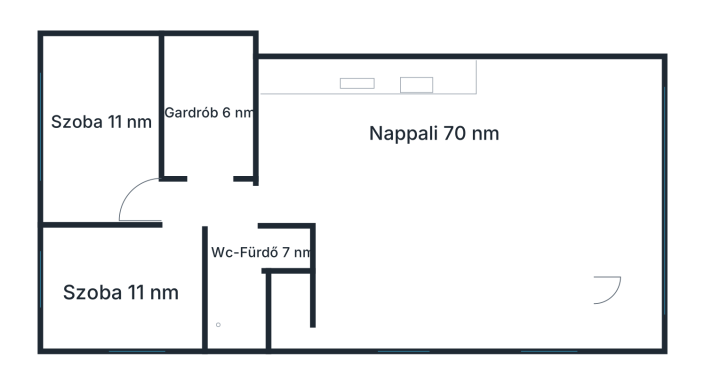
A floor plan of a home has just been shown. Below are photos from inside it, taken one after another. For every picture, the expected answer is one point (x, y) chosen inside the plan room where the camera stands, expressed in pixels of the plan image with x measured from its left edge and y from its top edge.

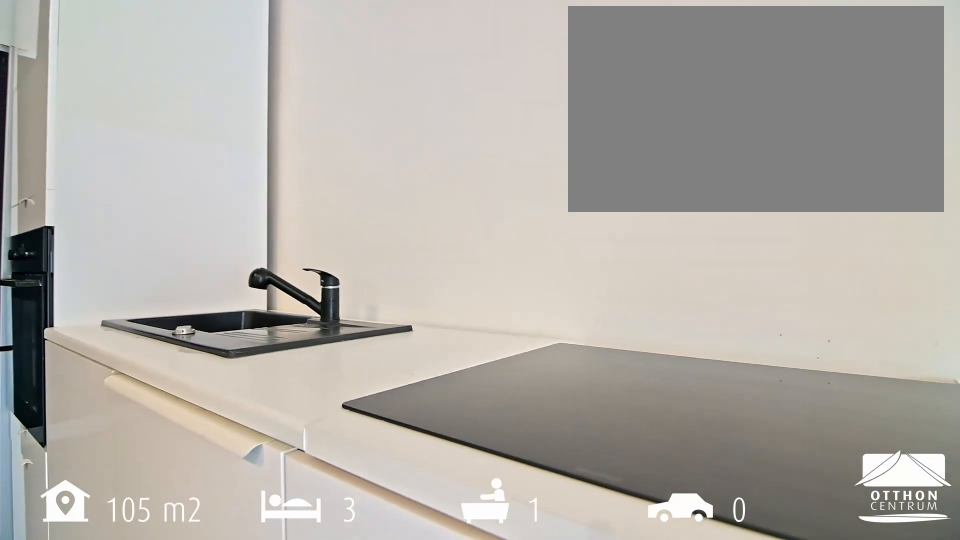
(459, 210)
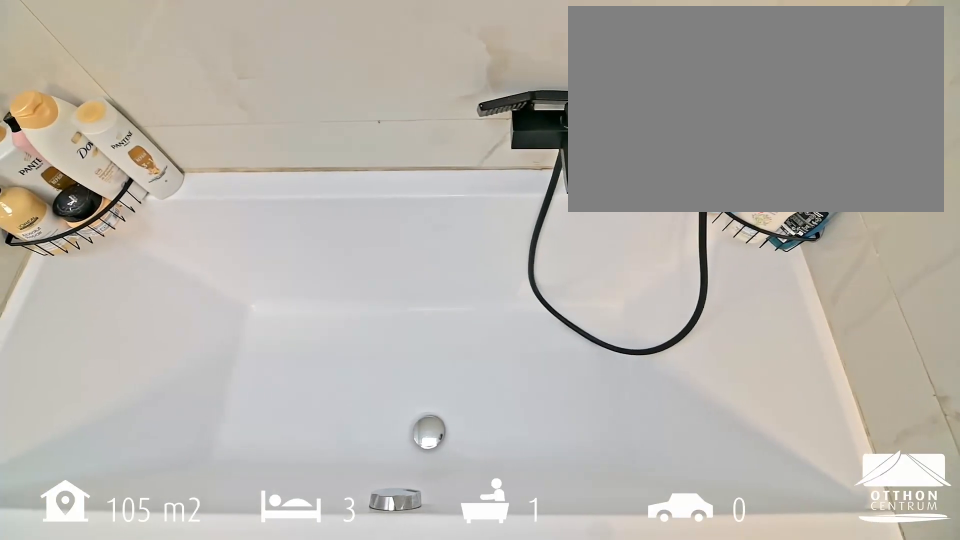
(234, 278)
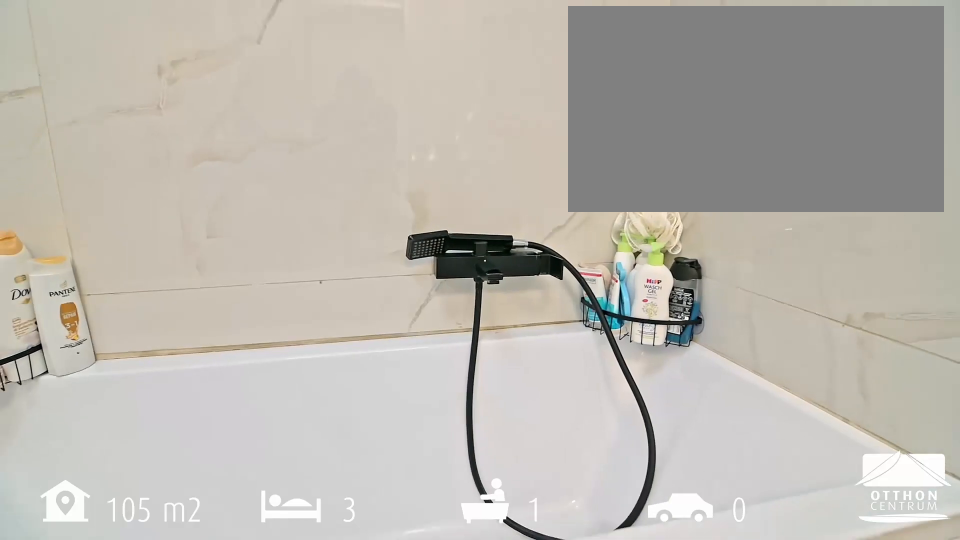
(235, 278)
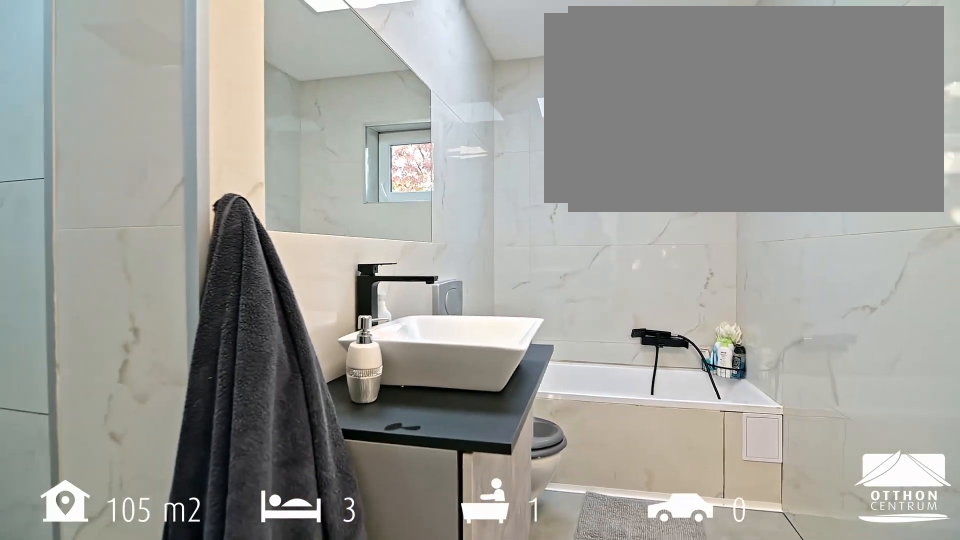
(235, 278)
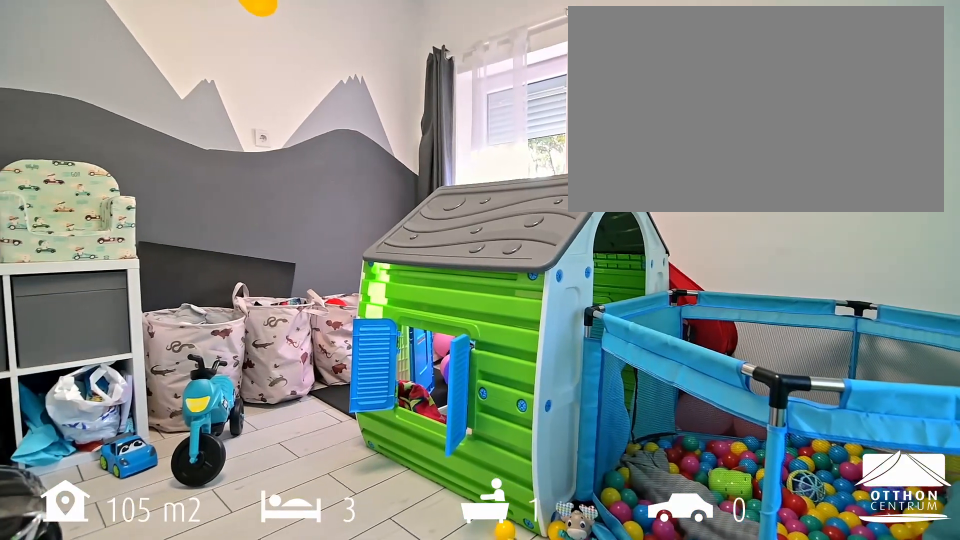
(121, 294)
